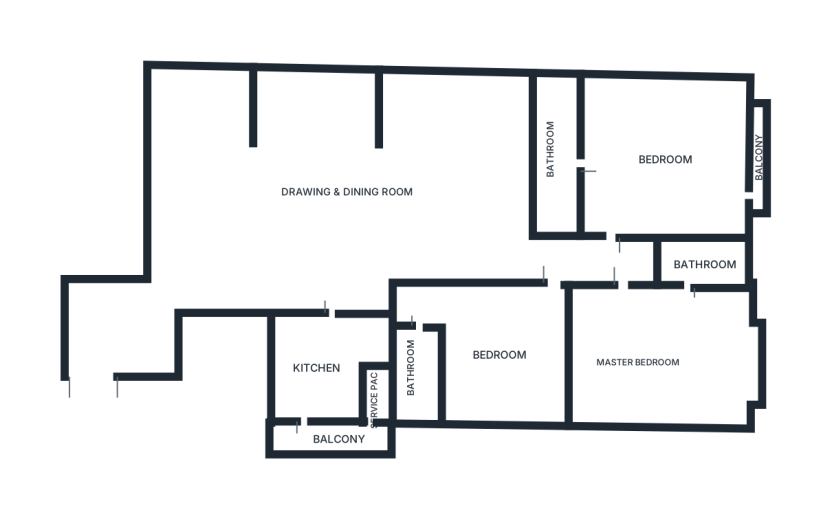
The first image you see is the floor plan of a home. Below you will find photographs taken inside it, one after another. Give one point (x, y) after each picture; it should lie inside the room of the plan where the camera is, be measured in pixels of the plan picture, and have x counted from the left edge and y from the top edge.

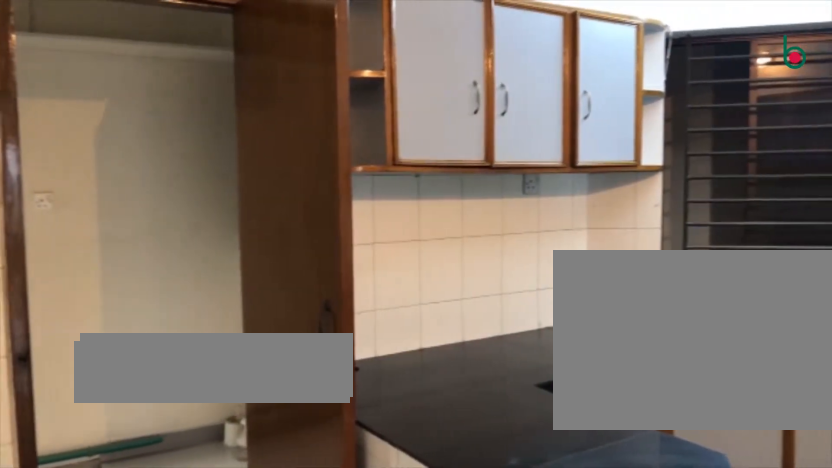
(325, 363)
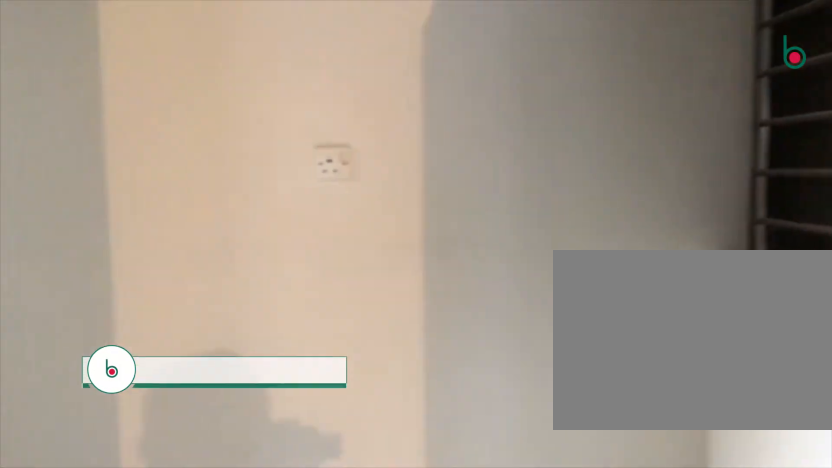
(312, 426)
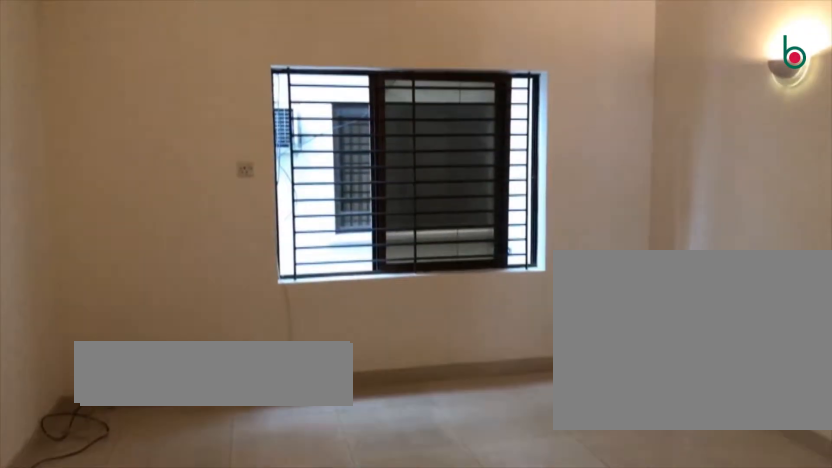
(495, 334)
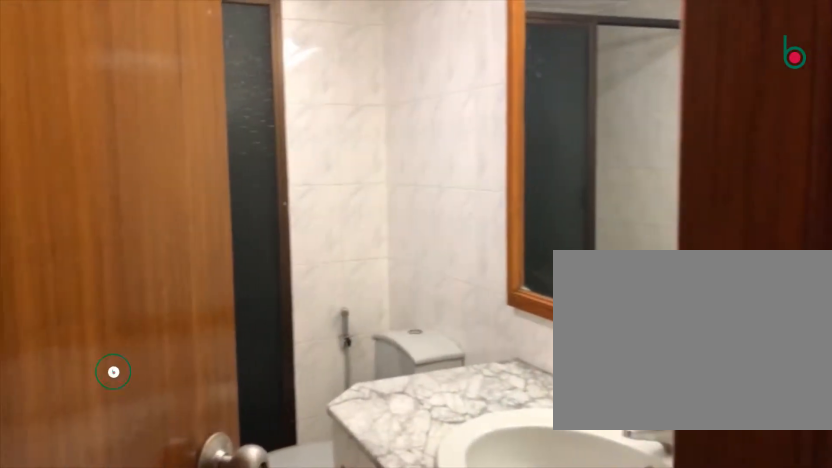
(422, 358)
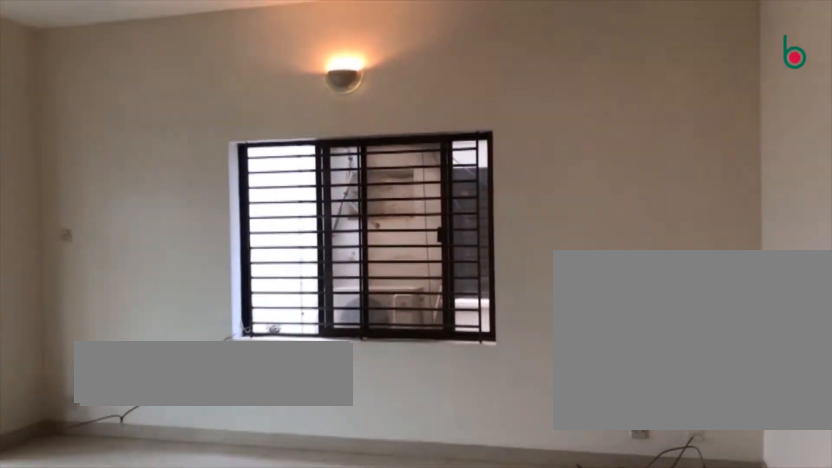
(655, 354)
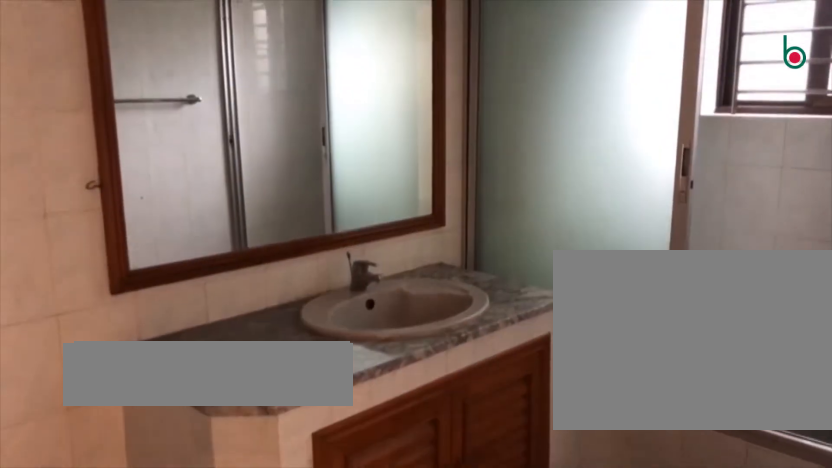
(702, 271)
